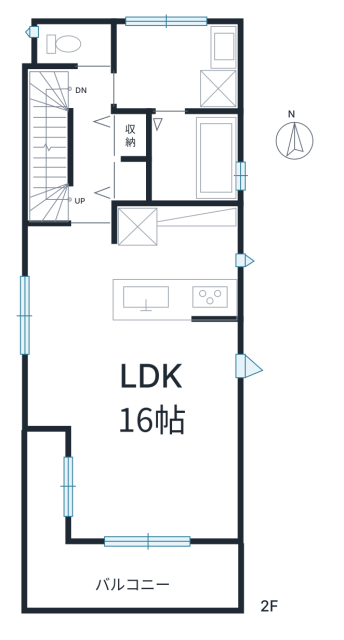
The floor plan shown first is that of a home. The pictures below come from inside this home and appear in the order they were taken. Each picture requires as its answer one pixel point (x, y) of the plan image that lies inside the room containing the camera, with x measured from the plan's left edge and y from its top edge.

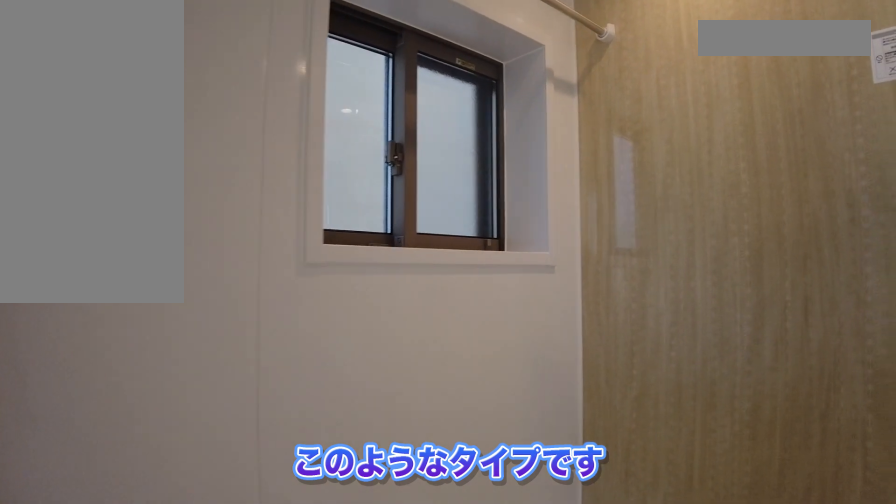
(188, 149)
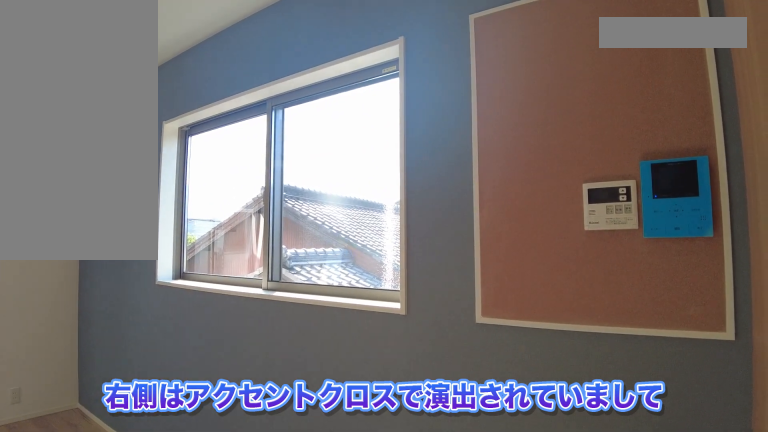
(106, 317)
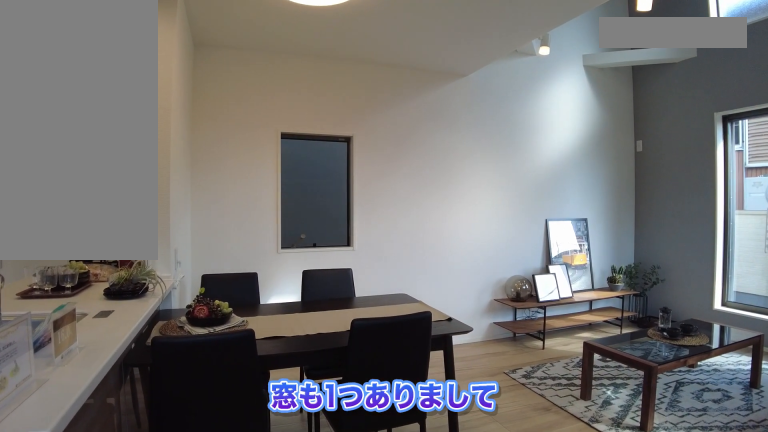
(154, 393)
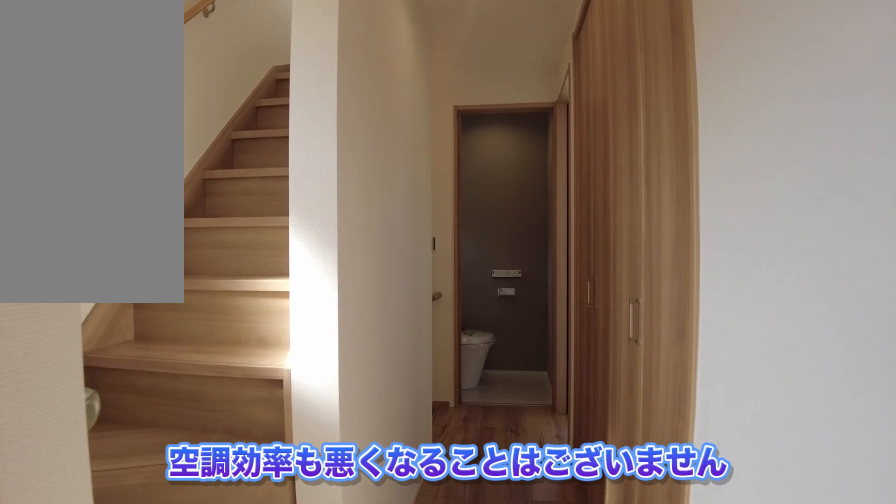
(154, 396)
